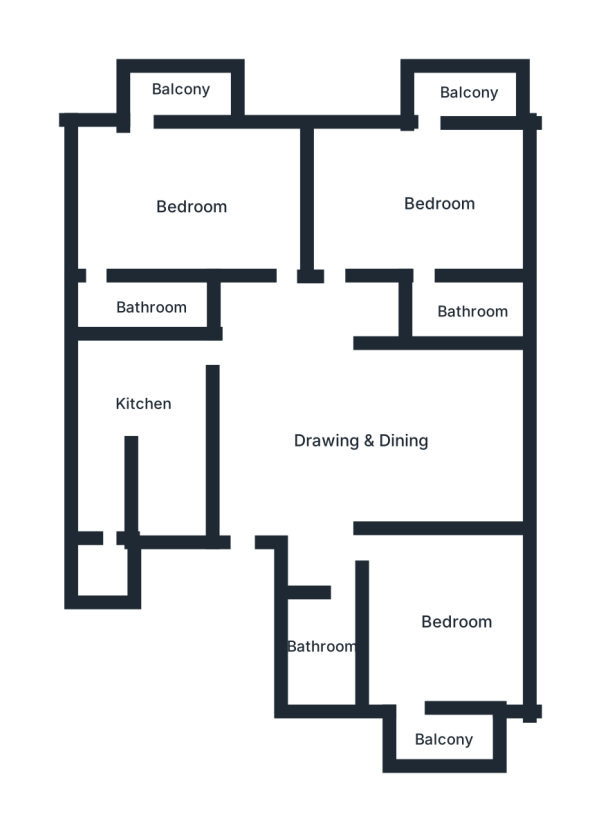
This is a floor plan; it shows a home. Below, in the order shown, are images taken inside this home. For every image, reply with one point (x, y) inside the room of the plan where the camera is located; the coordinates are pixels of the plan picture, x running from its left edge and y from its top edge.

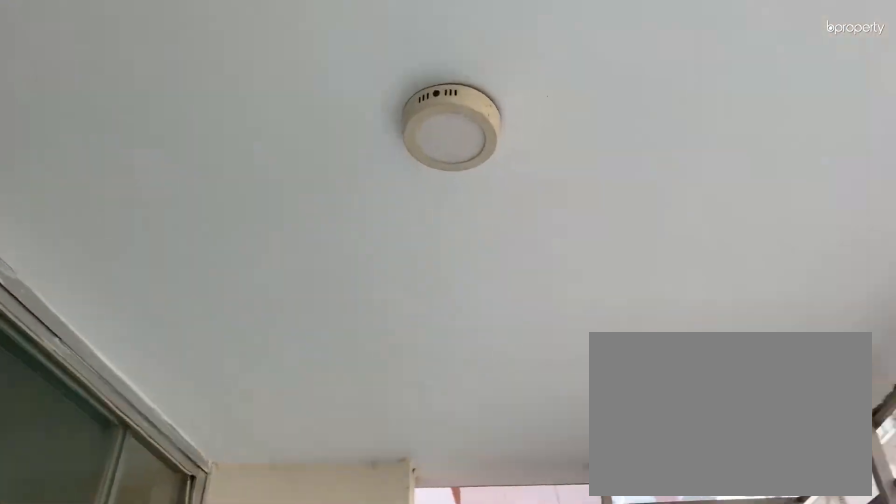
(462, 99)
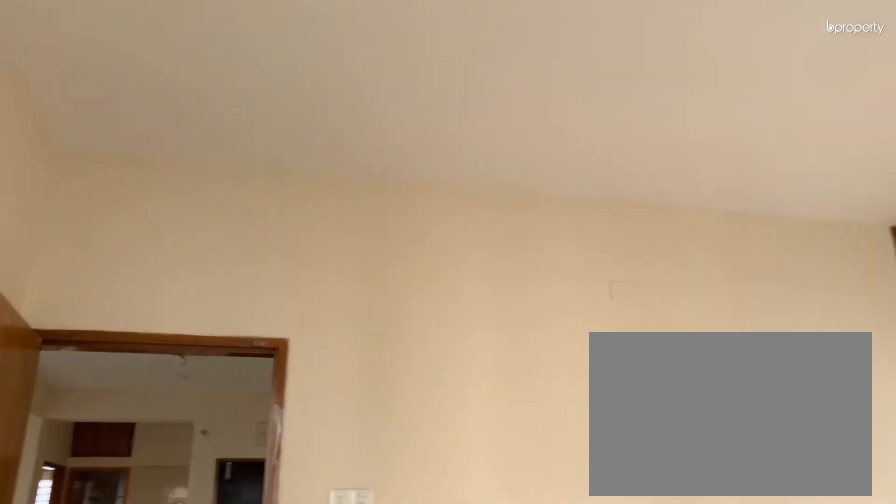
(191, 189)
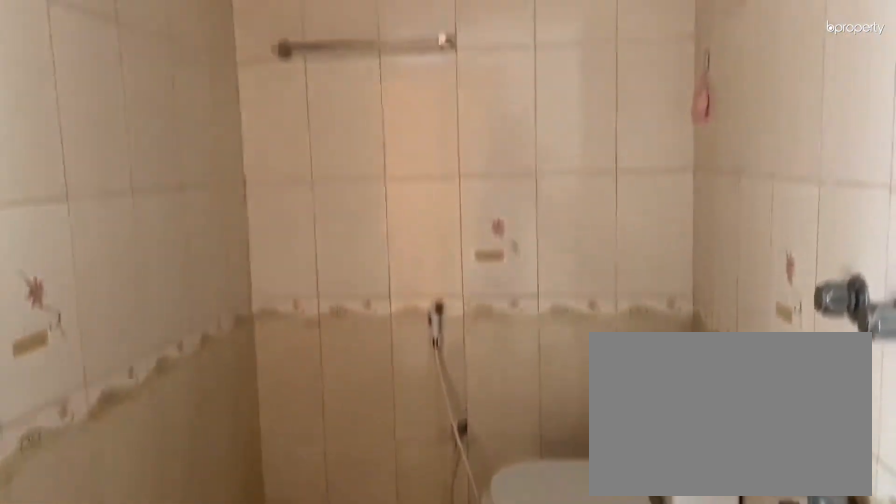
(166, 310)
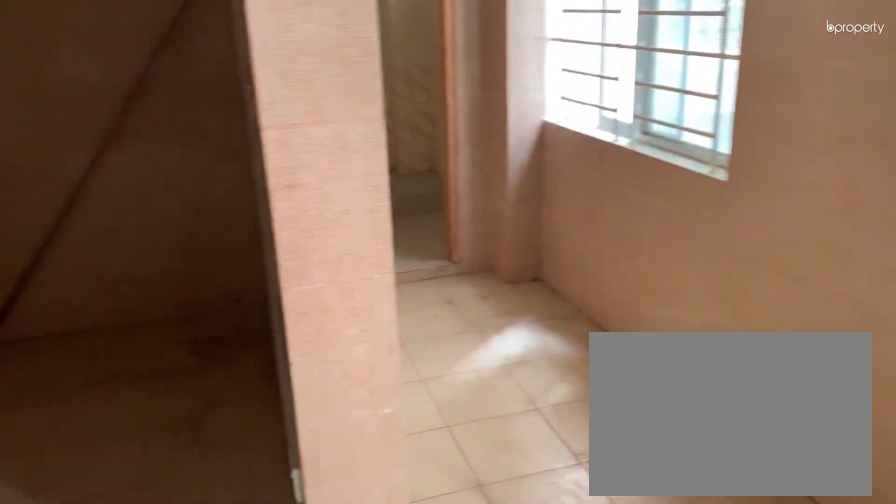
(130, 388)
